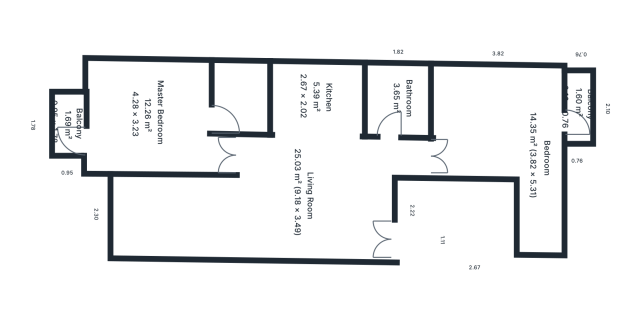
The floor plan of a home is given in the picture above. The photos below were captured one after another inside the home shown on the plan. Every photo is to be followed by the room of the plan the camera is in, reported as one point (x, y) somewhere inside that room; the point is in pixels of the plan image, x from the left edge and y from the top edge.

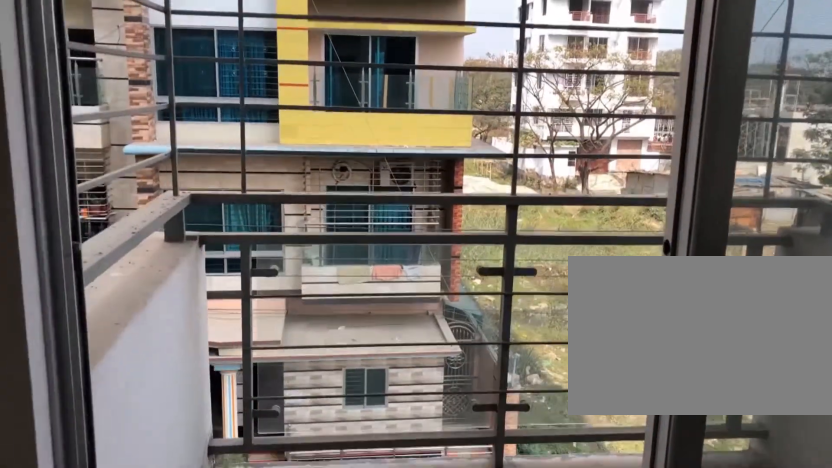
(67, 123)
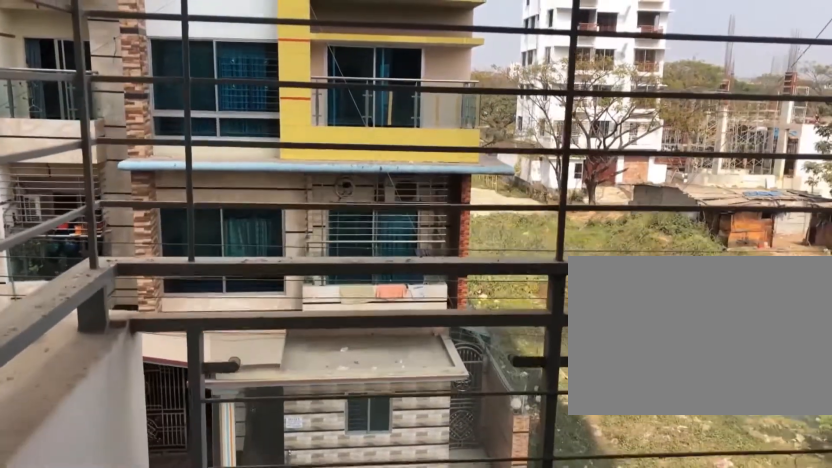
(67, 123)
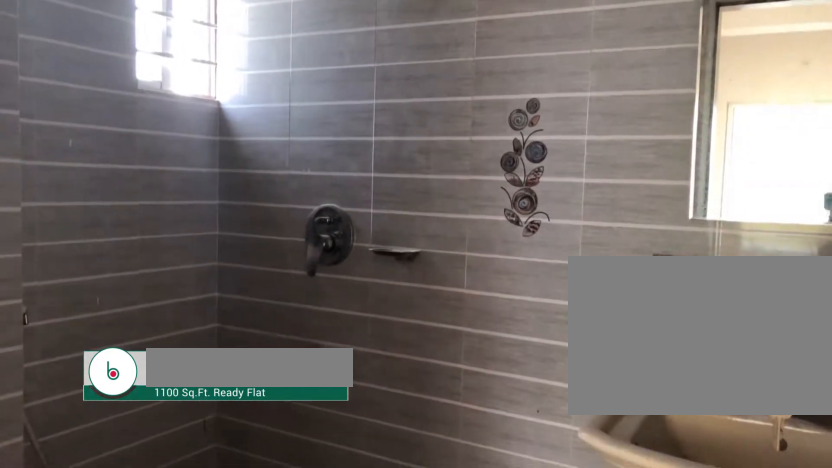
(250, 93)
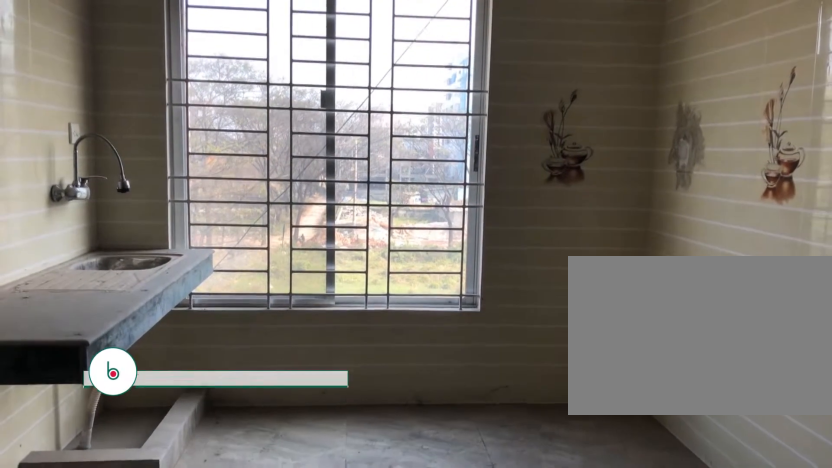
(316, 127)
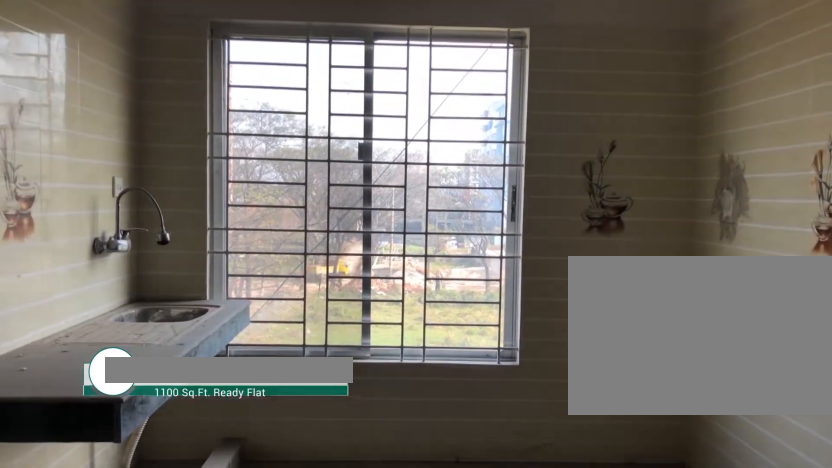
(316, 127)
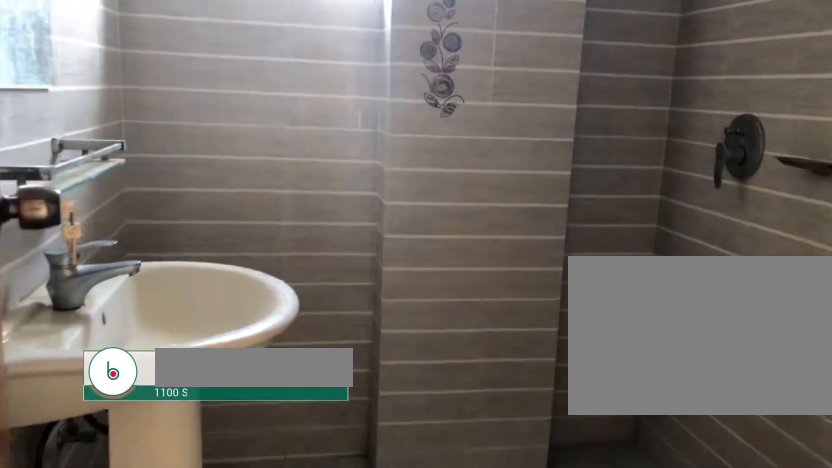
(398, 91)
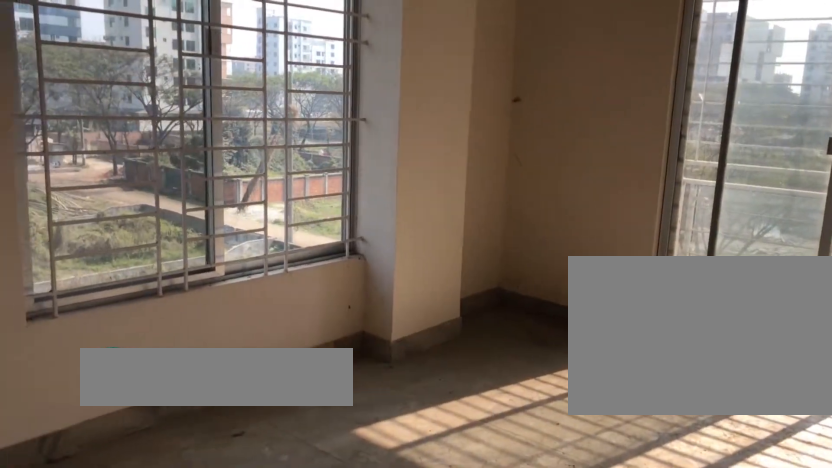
(471, 123)
